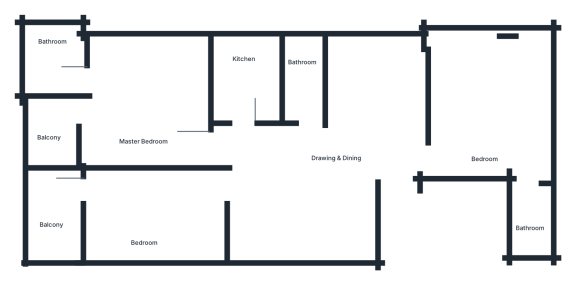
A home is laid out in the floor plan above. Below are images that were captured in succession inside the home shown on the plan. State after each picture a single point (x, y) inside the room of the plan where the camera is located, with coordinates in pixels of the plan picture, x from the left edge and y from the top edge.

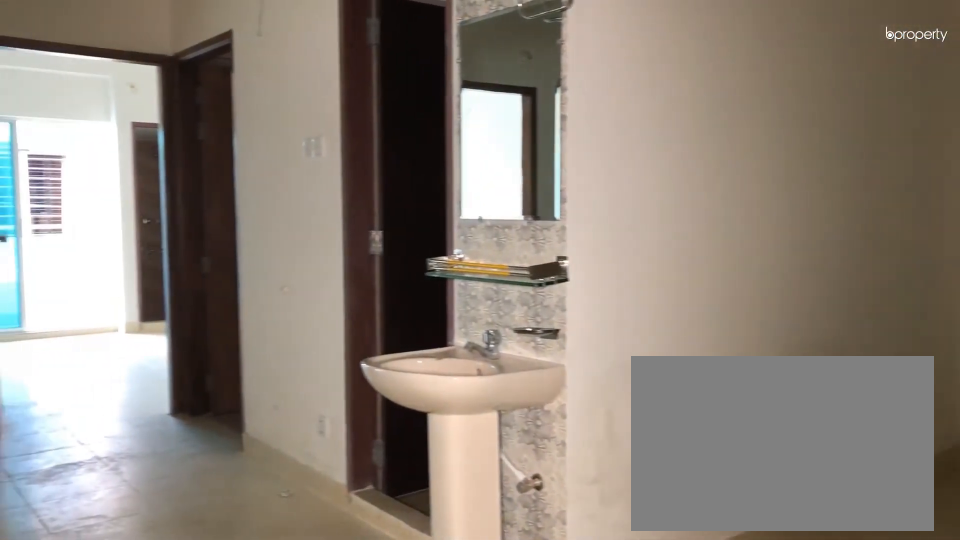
(337, 165)
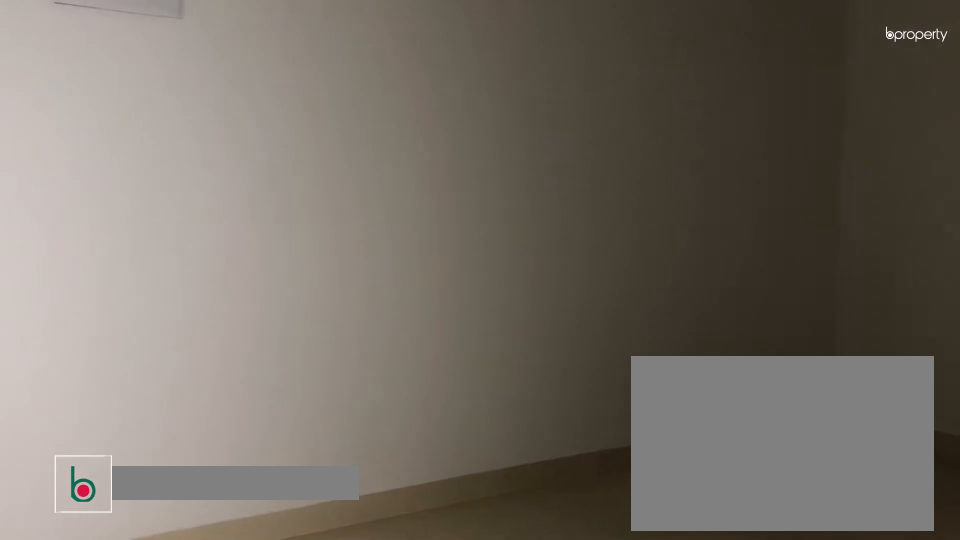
(337, 165)
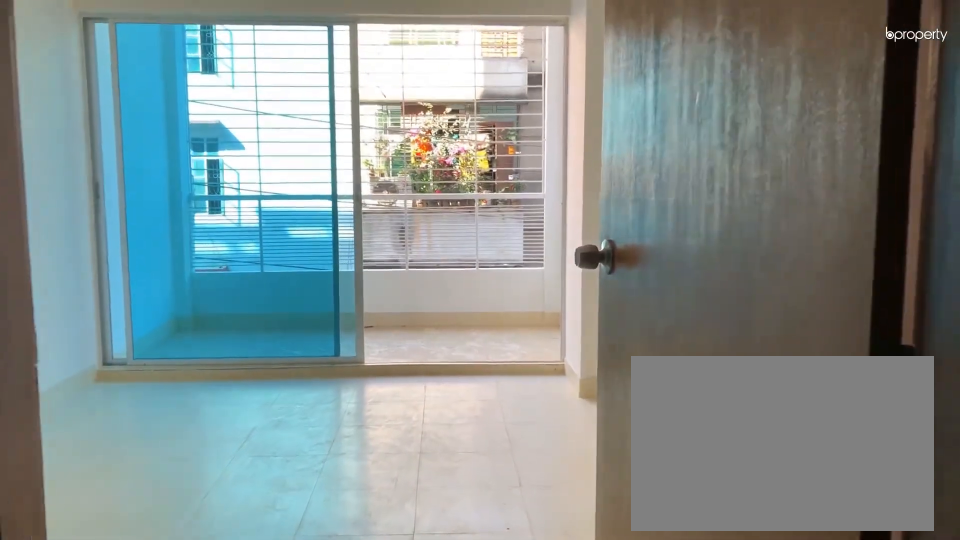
(232, 181)
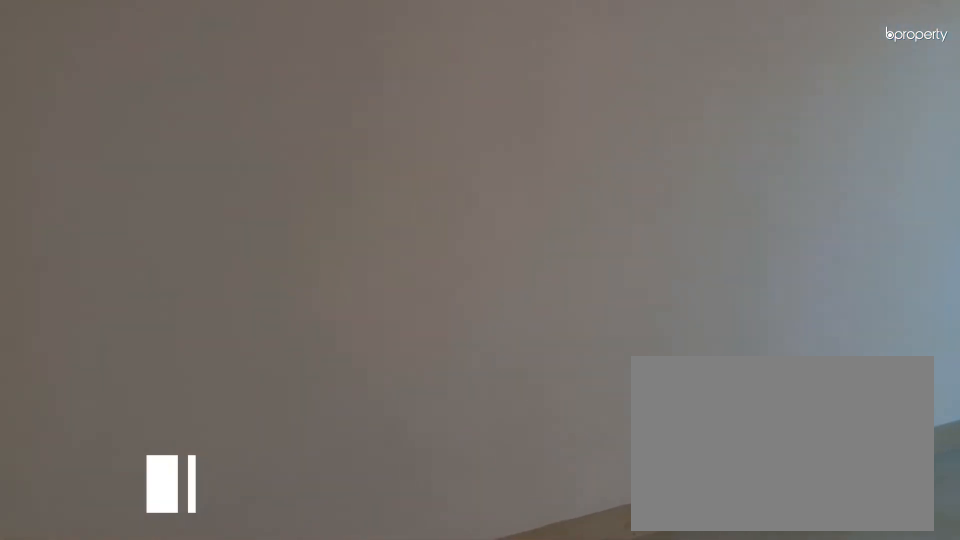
(144, 215)
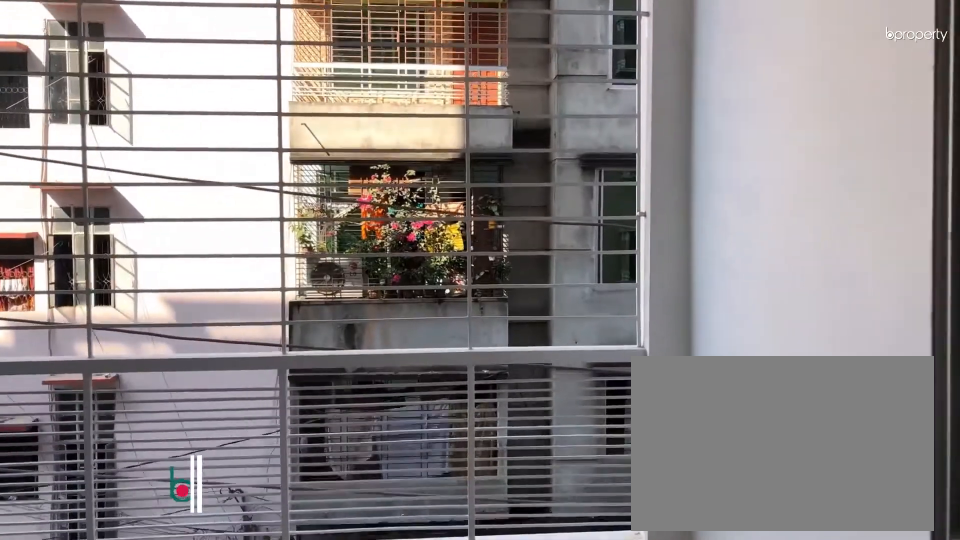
(48, 206)
